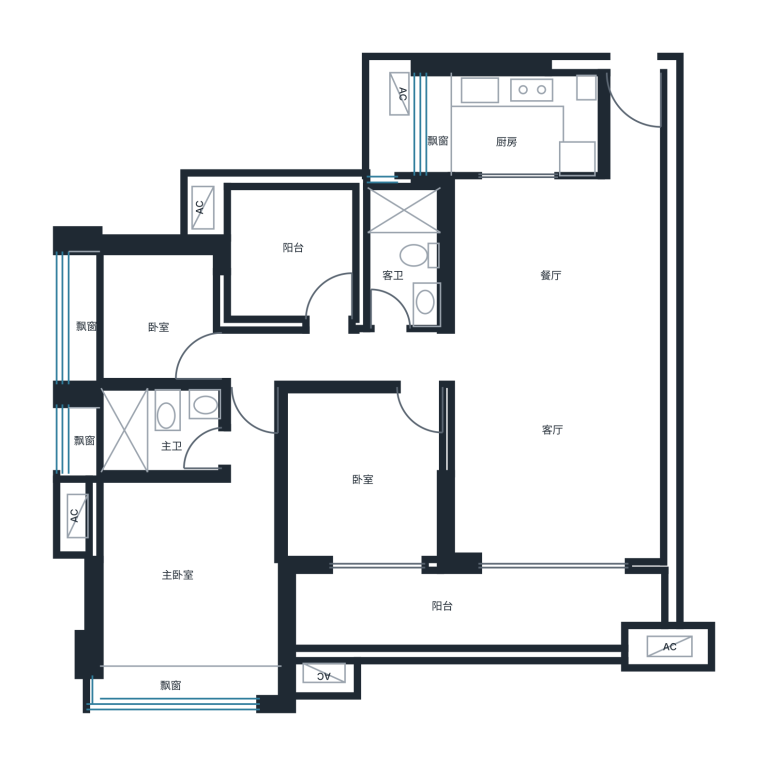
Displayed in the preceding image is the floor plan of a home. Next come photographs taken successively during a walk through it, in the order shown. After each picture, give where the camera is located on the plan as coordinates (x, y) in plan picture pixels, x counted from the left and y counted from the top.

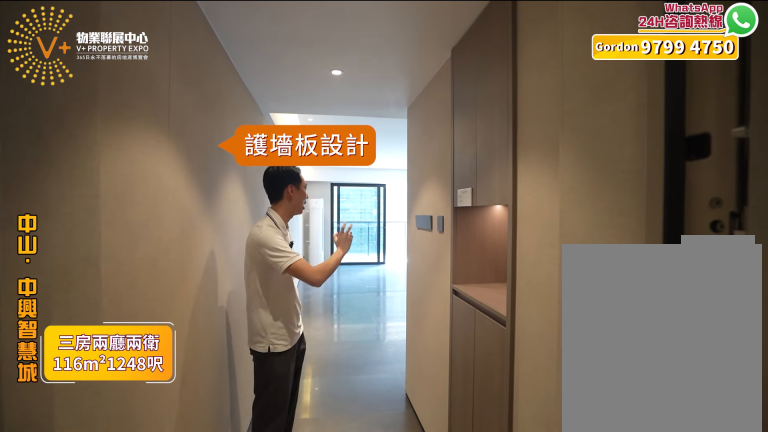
(629, 104)
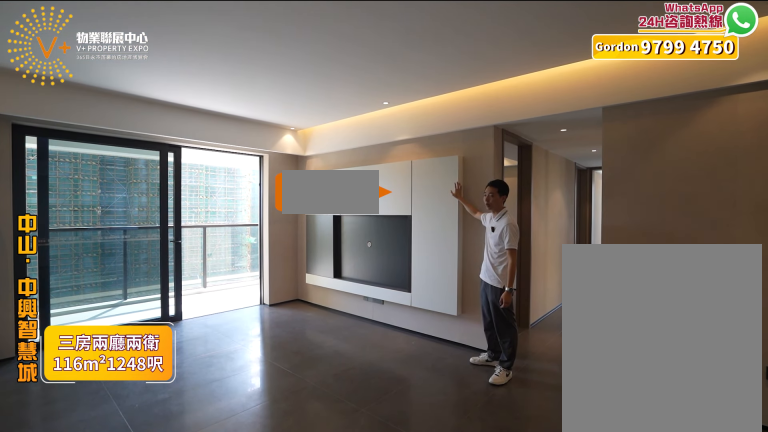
(611, 388)
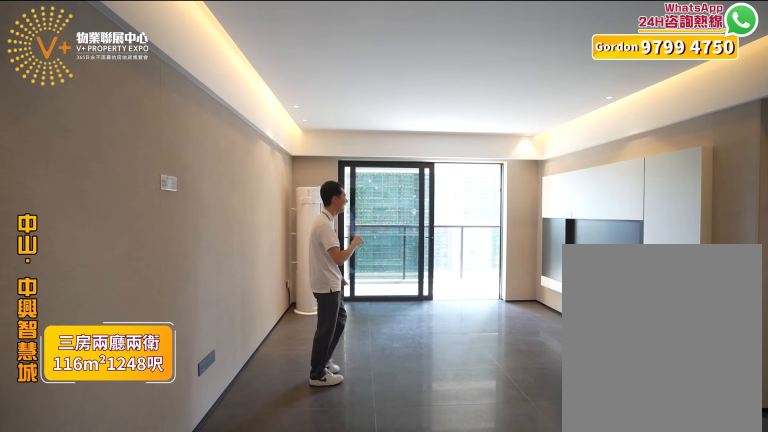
(611, 388)
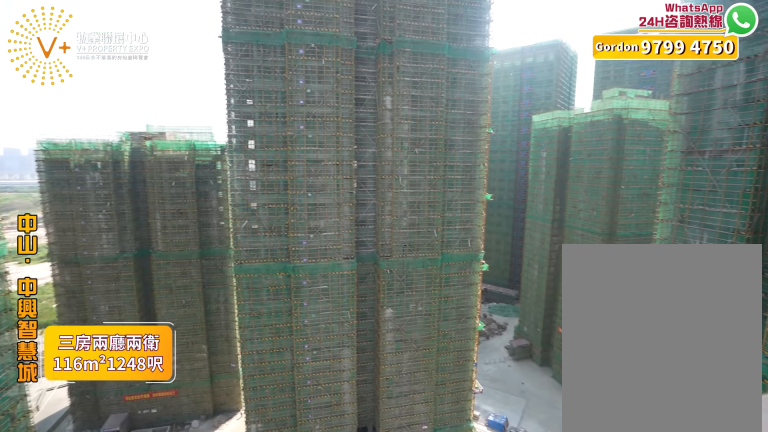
(540, 589)
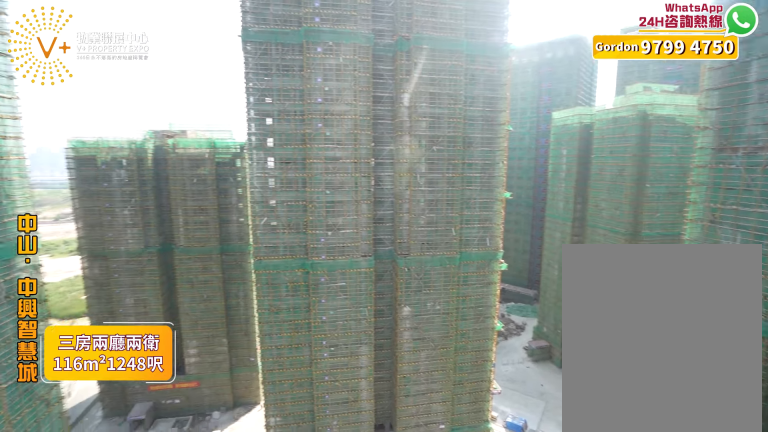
(543, 587)
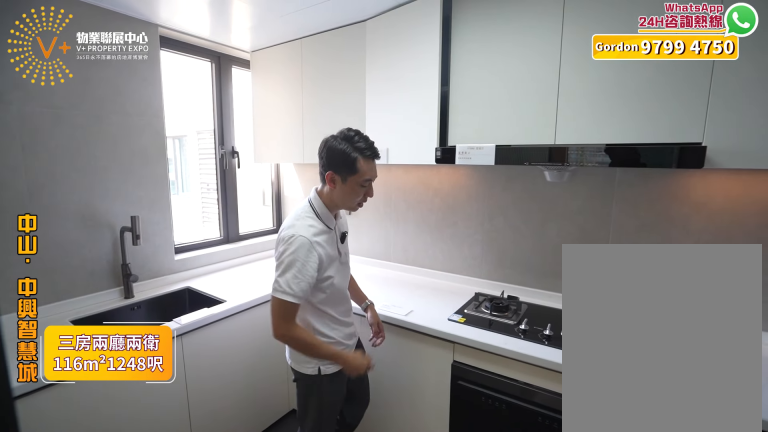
(520, 124)
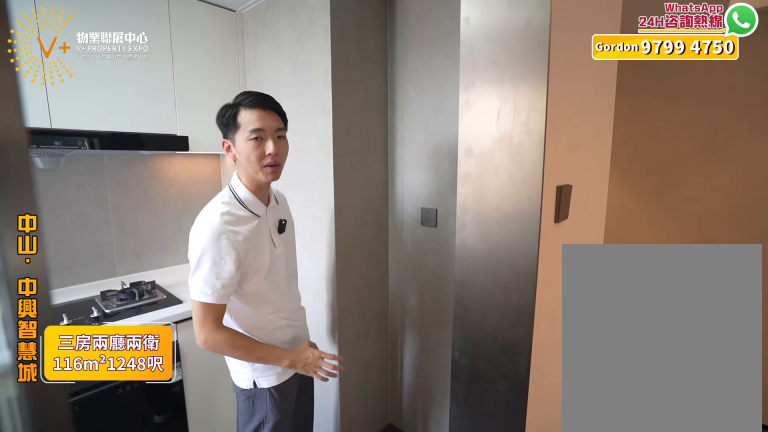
(516, 123)
